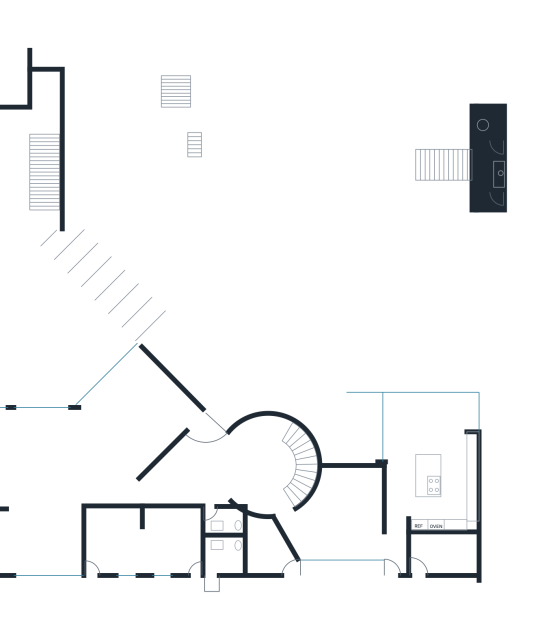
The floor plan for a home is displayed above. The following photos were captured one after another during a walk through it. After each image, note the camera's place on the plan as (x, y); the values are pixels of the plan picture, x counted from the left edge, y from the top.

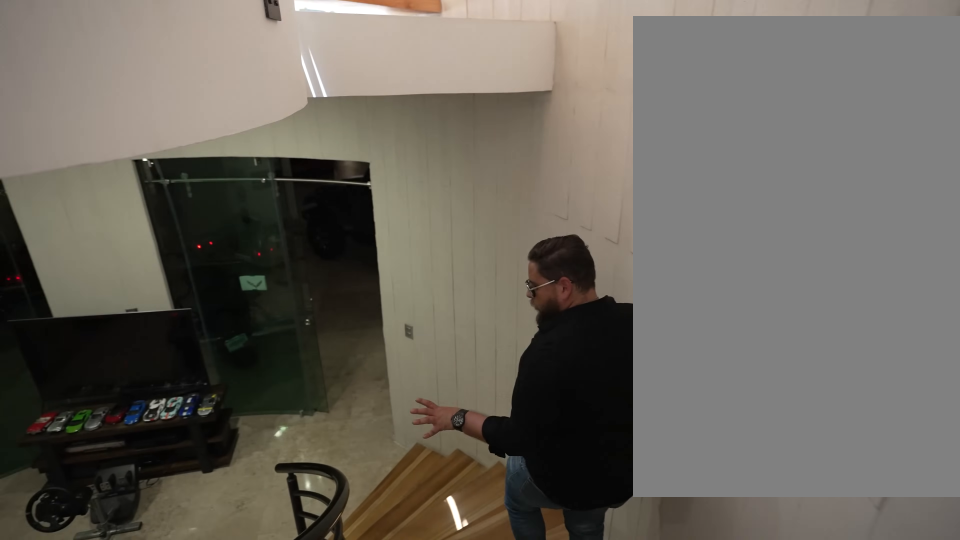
(299, 490)
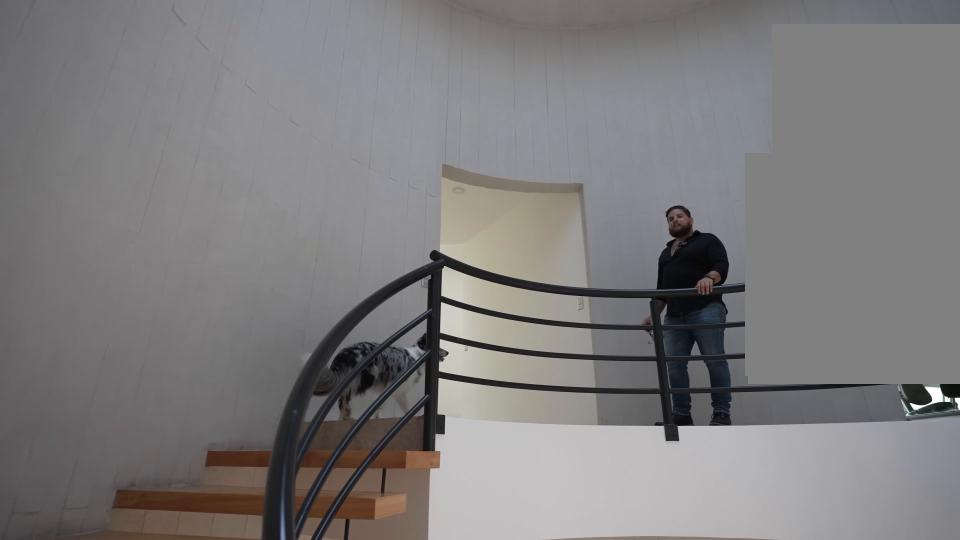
(262, 432)
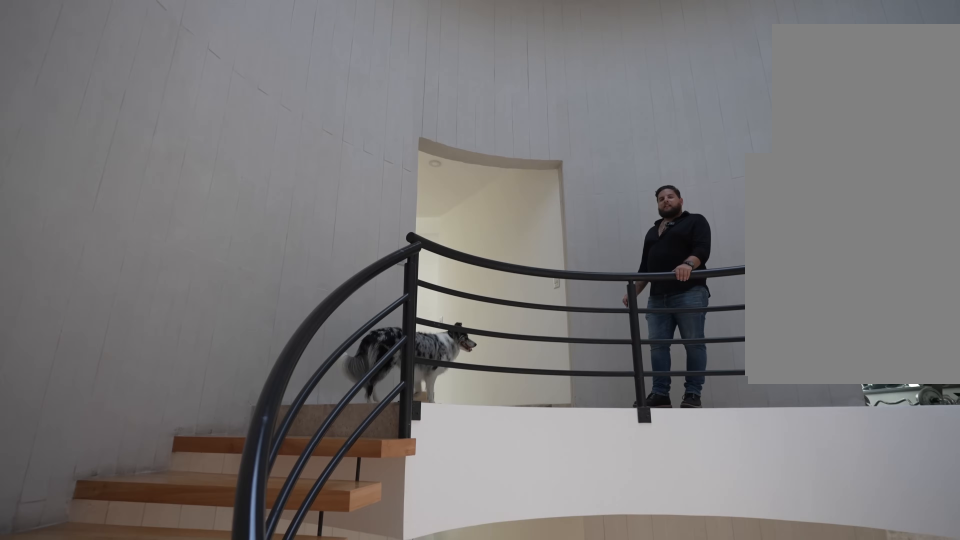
(272, 426)
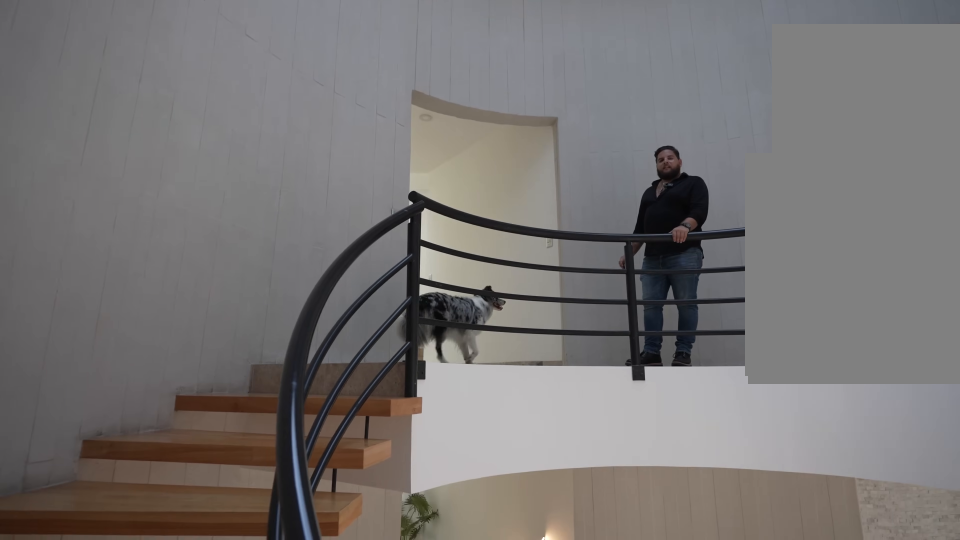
(277, 425)
